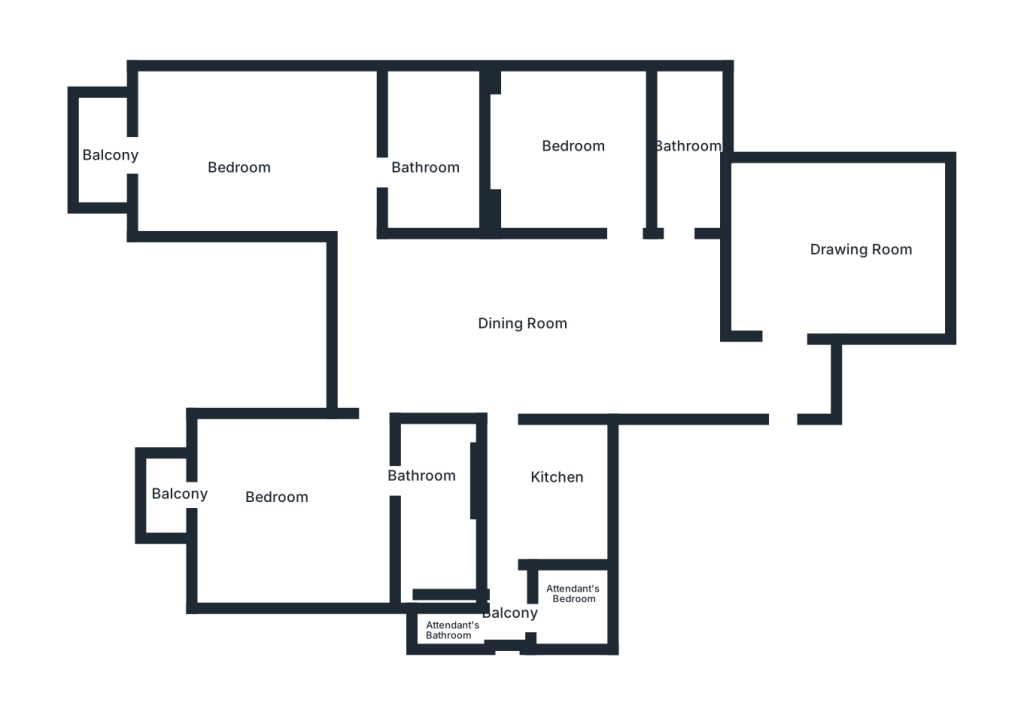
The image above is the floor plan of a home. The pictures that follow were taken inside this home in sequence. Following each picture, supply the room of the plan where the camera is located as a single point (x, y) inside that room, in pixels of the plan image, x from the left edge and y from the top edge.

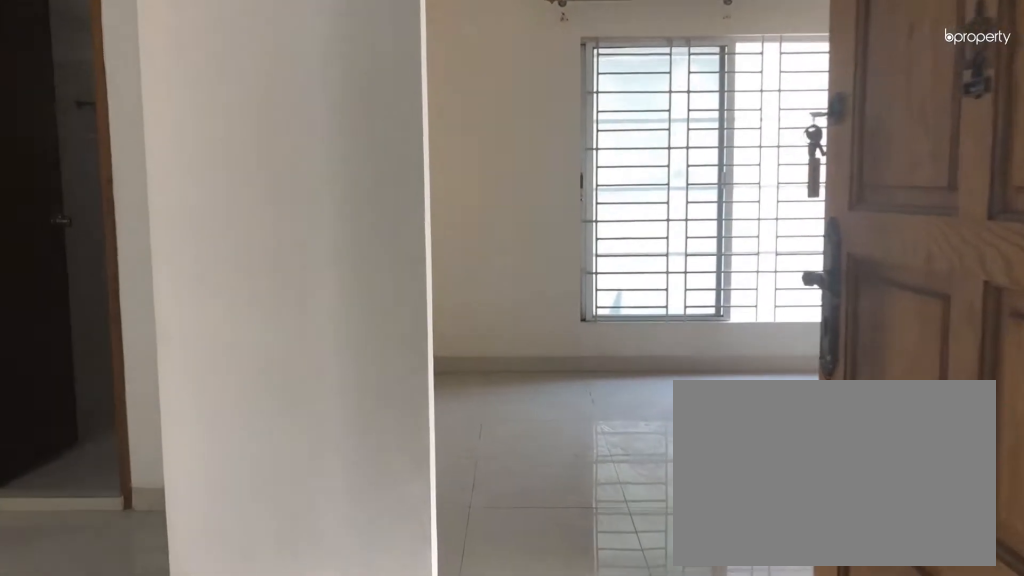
(779, 419)
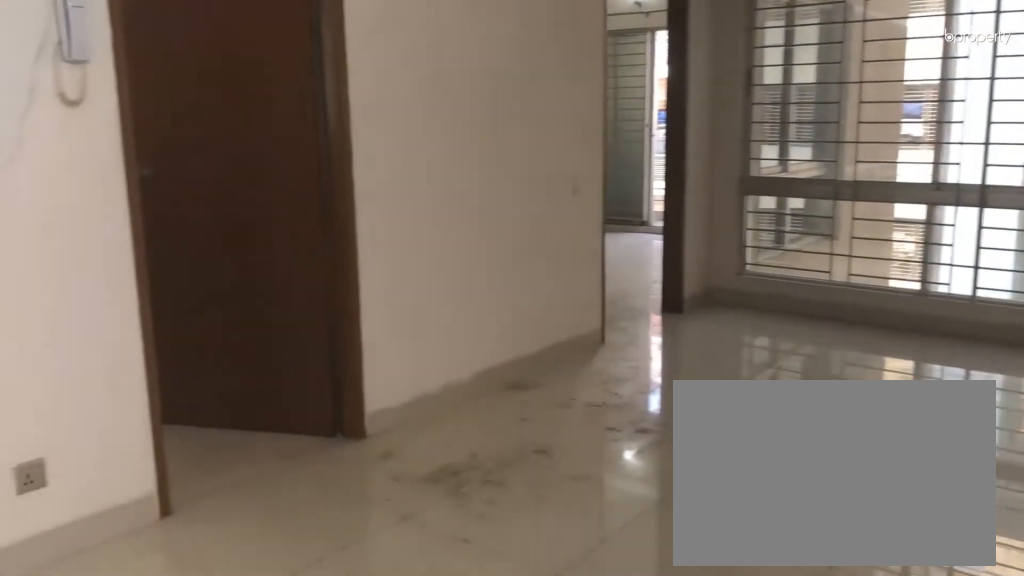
(519, 331)
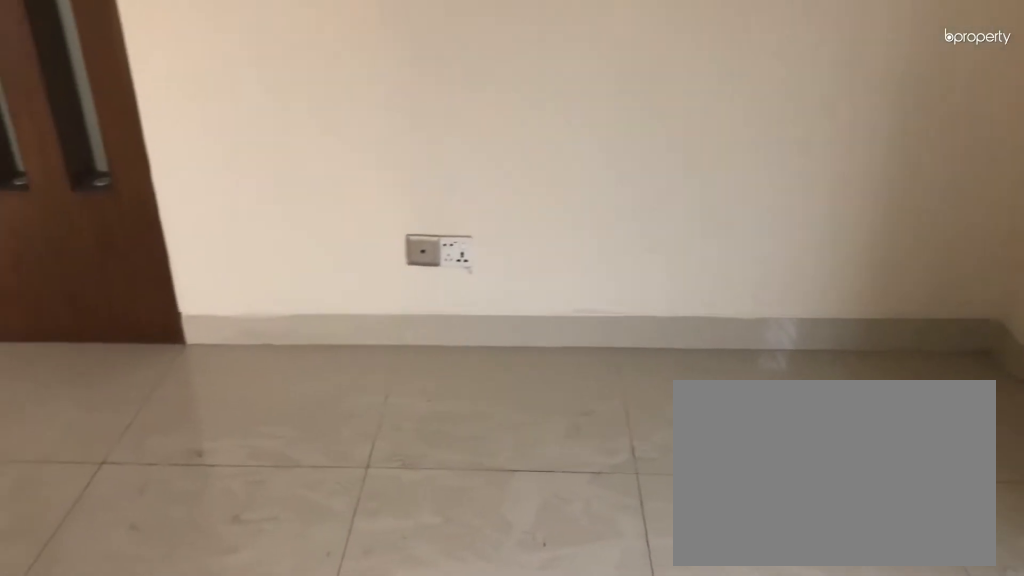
(819, 262)
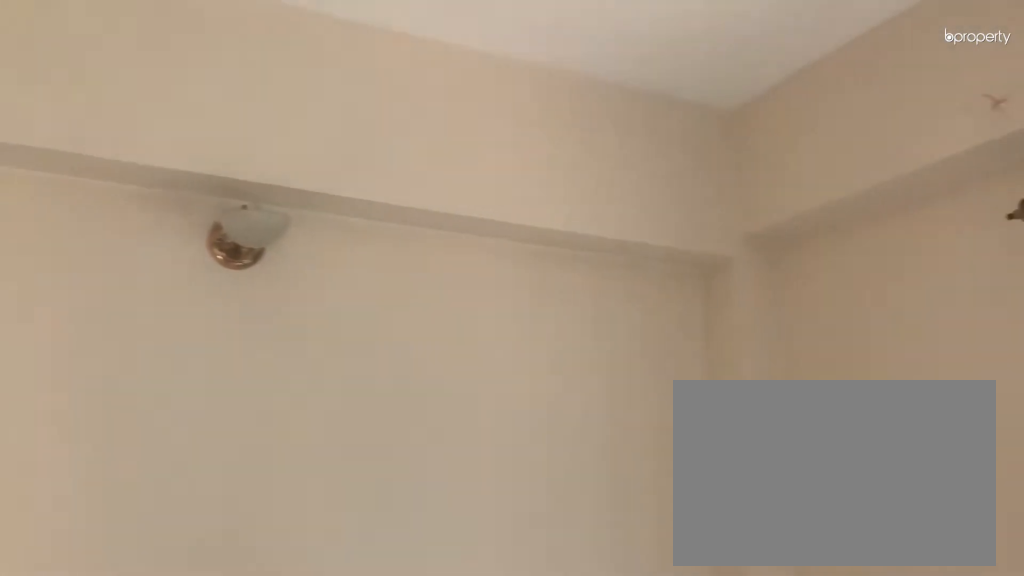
(819, 262)
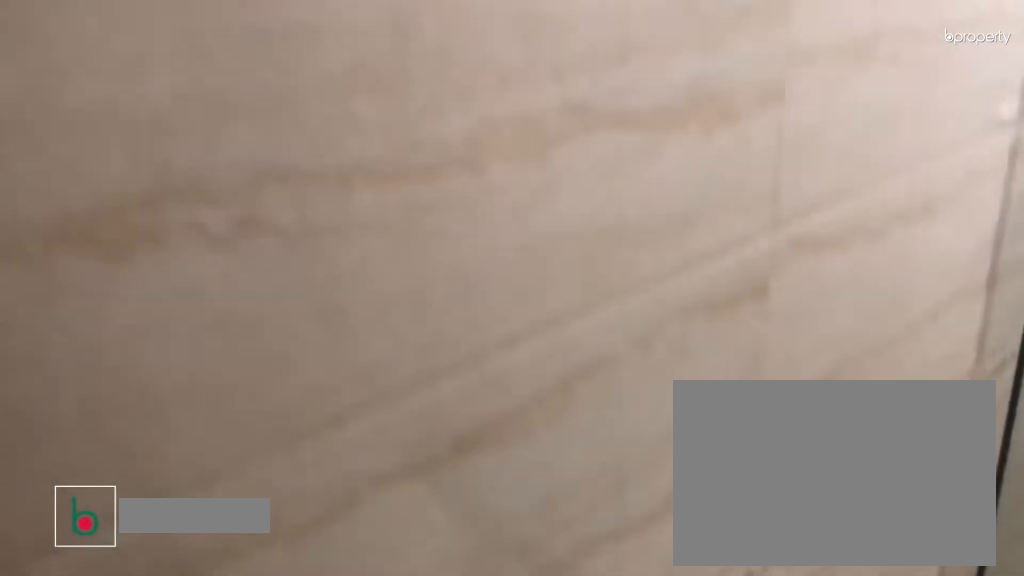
(689, 156)
